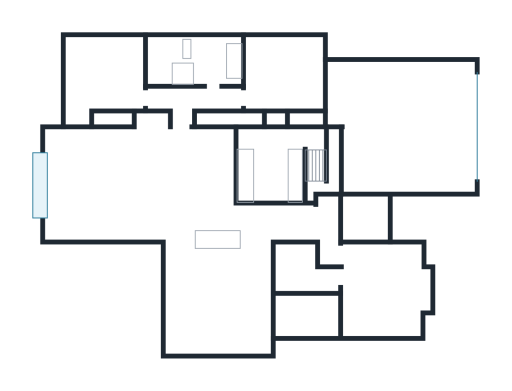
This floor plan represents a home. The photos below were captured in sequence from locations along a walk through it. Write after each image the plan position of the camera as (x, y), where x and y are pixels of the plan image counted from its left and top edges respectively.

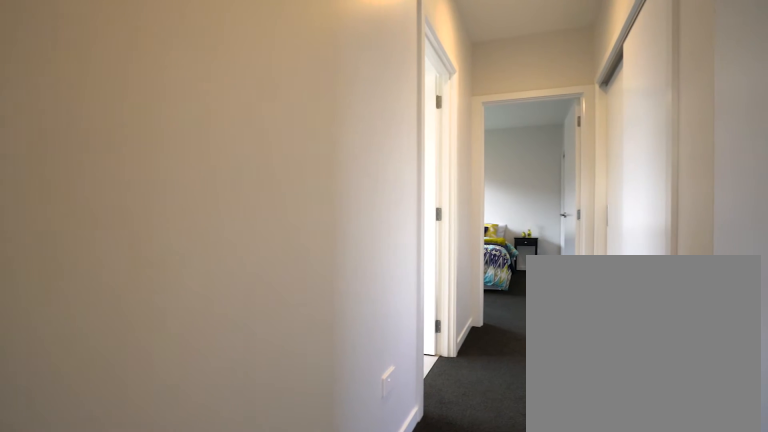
(172, 94)
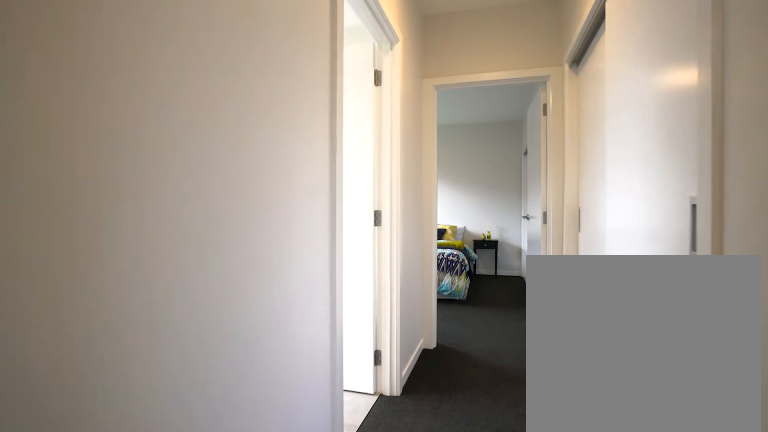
(187, 94)
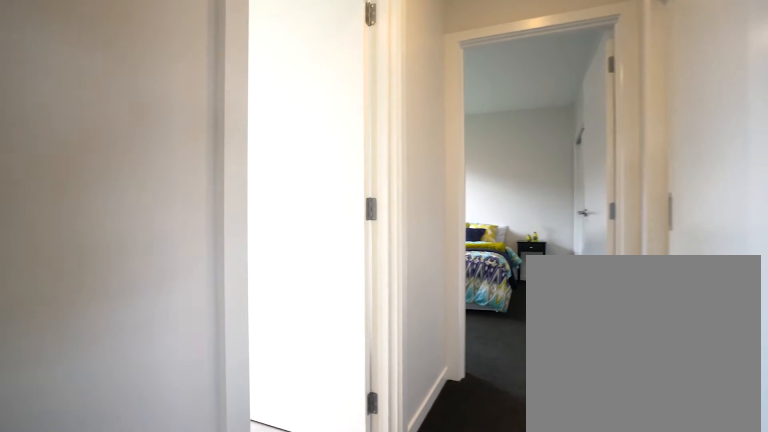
(204, 94)
